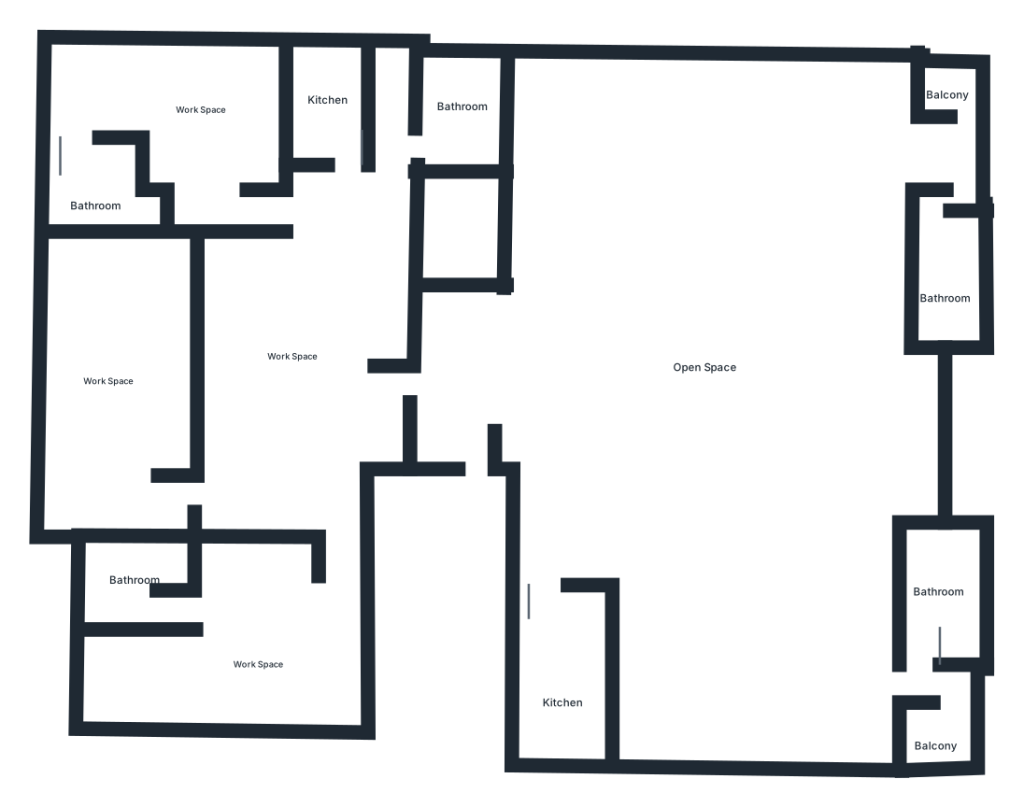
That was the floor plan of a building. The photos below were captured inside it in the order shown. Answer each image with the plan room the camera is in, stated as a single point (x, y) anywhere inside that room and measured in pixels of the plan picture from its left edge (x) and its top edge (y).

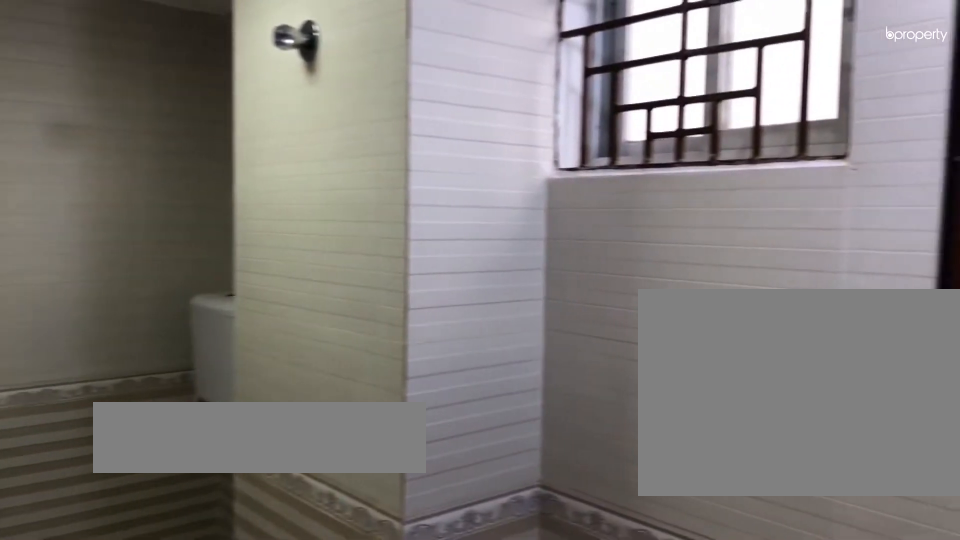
(942, 641)
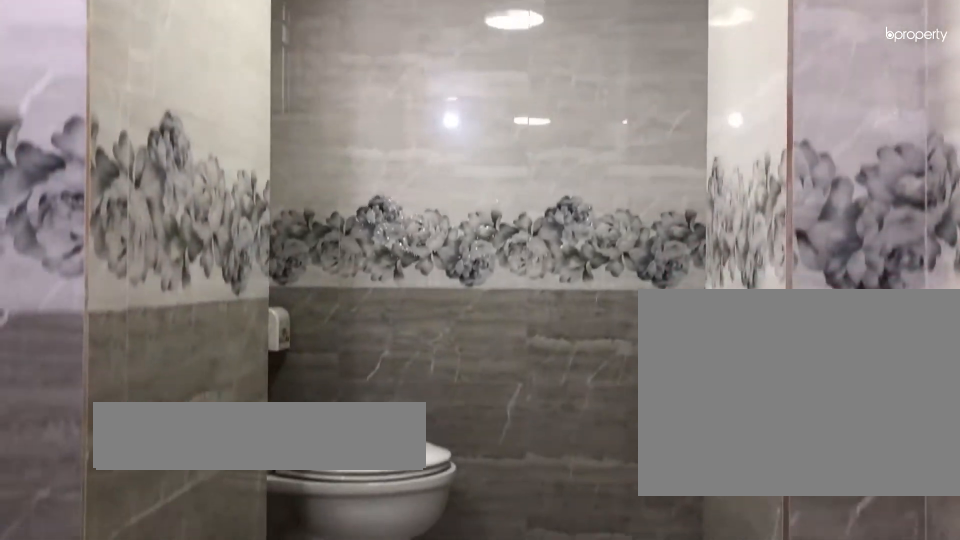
(958, 270)
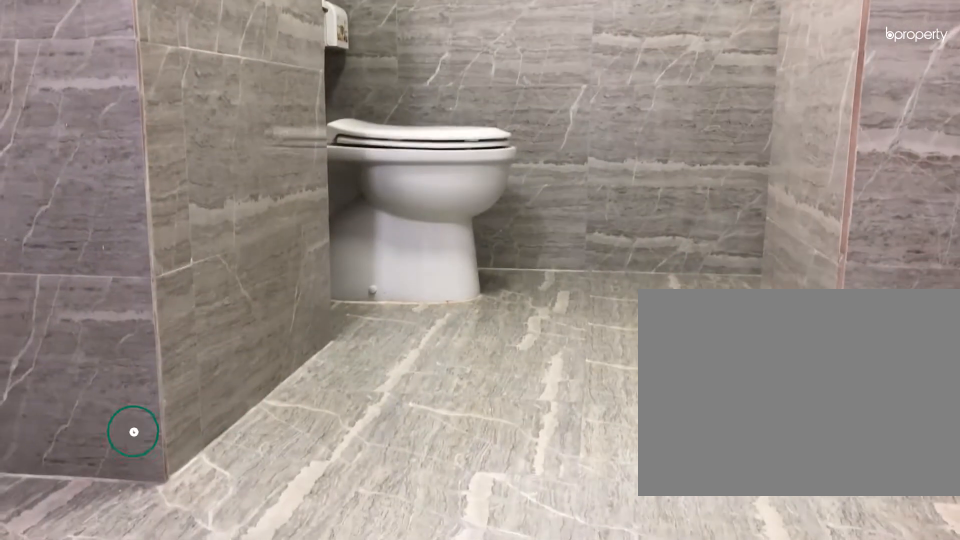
(958, 270)
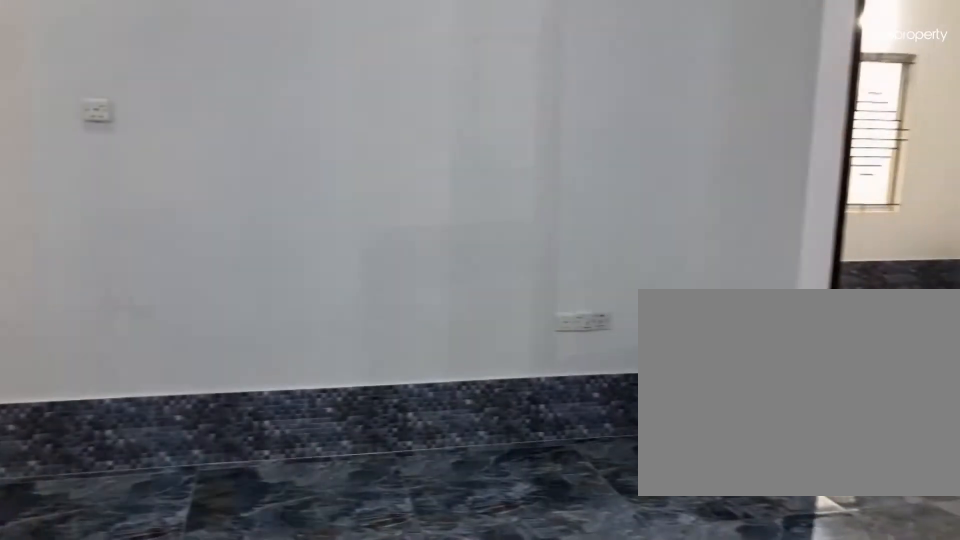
(310, 332)
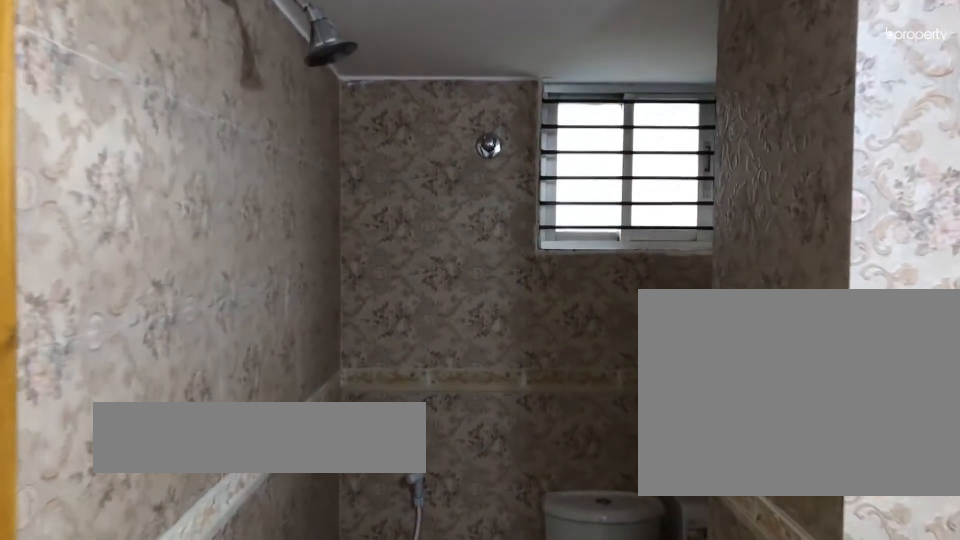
(128, 589)
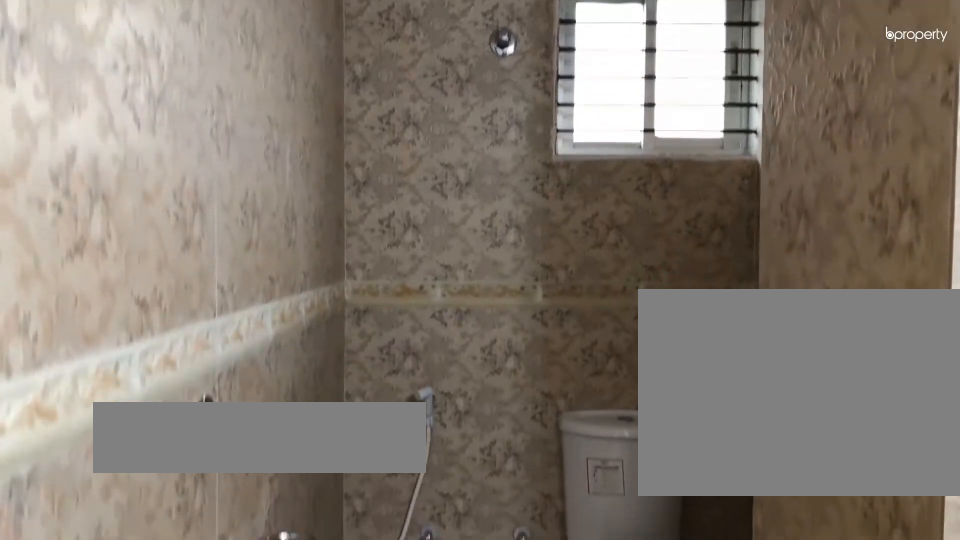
(128, 589)
